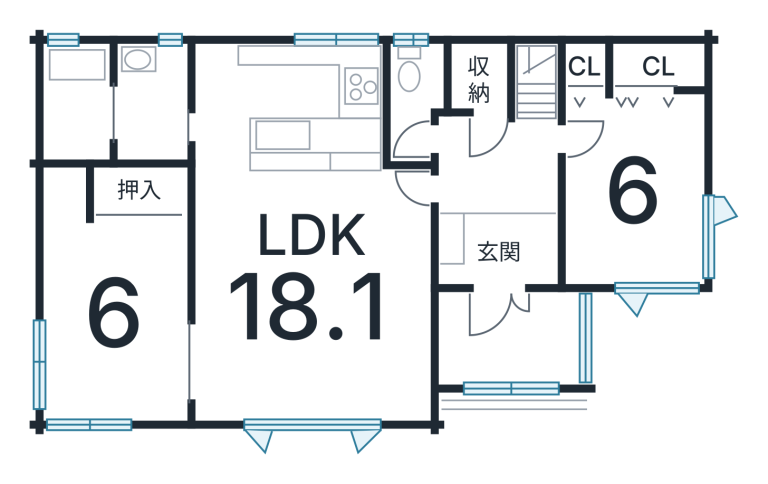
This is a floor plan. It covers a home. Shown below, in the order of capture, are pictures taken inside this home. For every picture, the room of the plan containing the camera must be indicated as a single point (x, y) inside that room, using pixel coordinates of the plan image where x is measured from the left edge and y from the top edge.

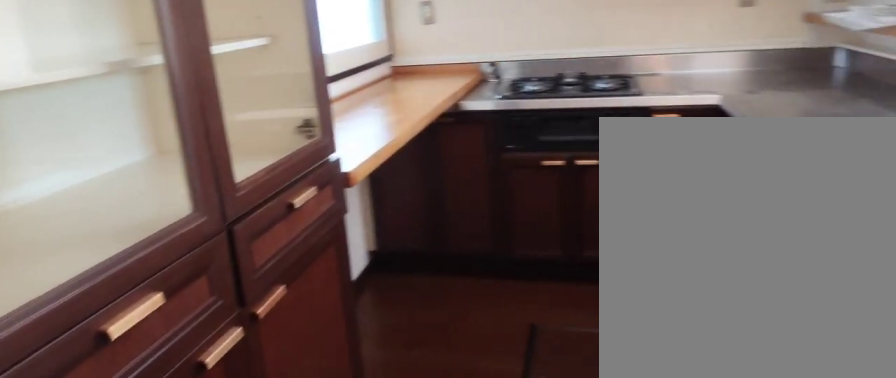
(285, 117)
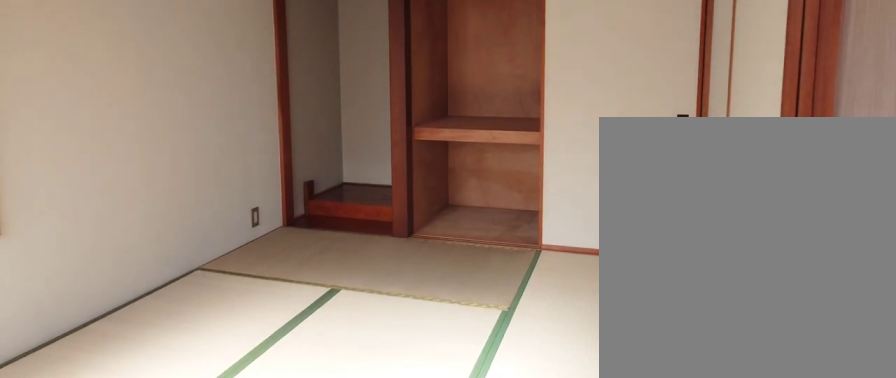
(106, 319)
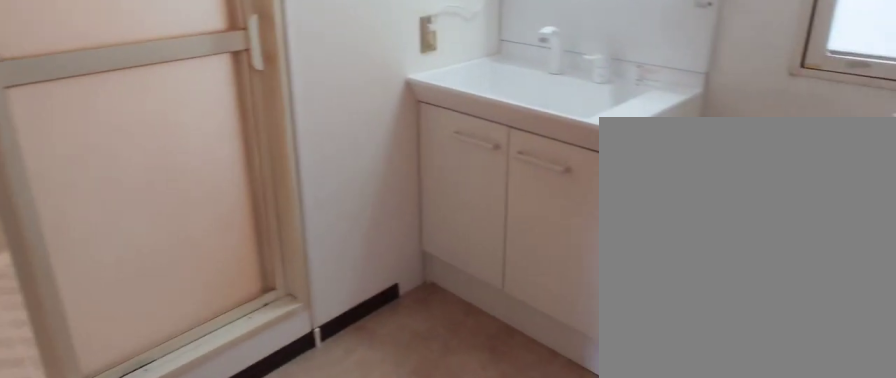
(146, 111)
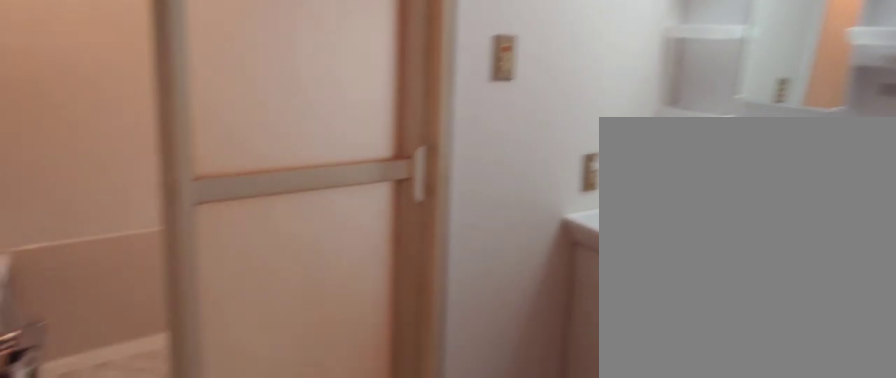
(146, 111)
